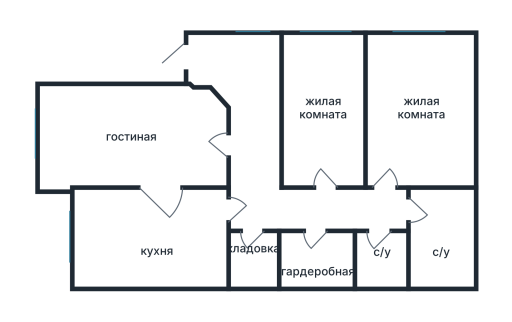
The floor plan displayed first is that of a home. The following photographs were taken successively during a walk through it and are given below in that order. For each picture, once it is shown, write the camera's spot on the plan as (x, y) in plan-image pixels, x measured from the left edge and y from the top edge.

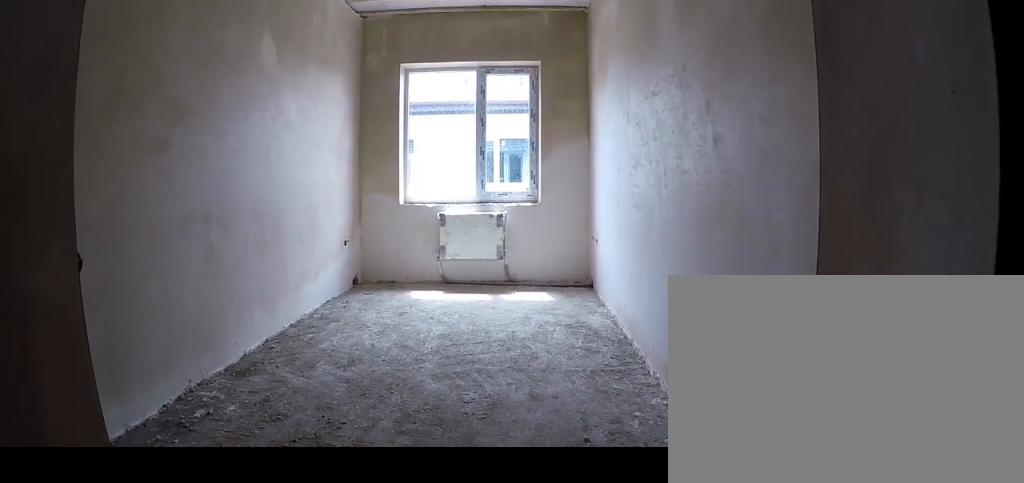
(327, 190)
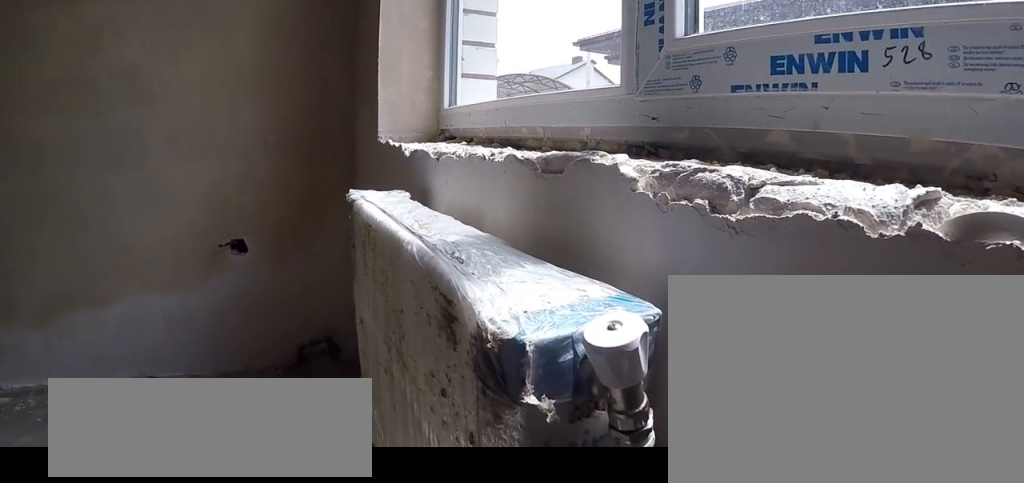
(351, 51)
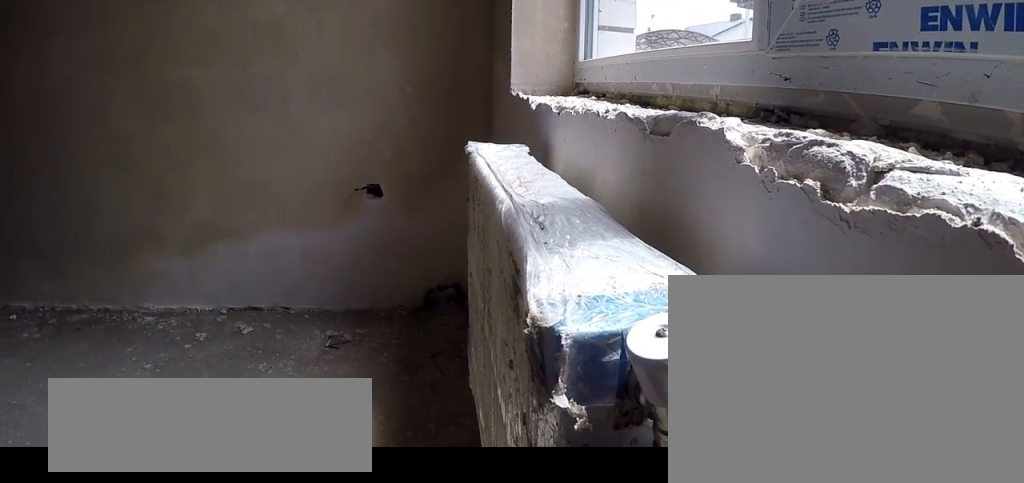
(351, 51)
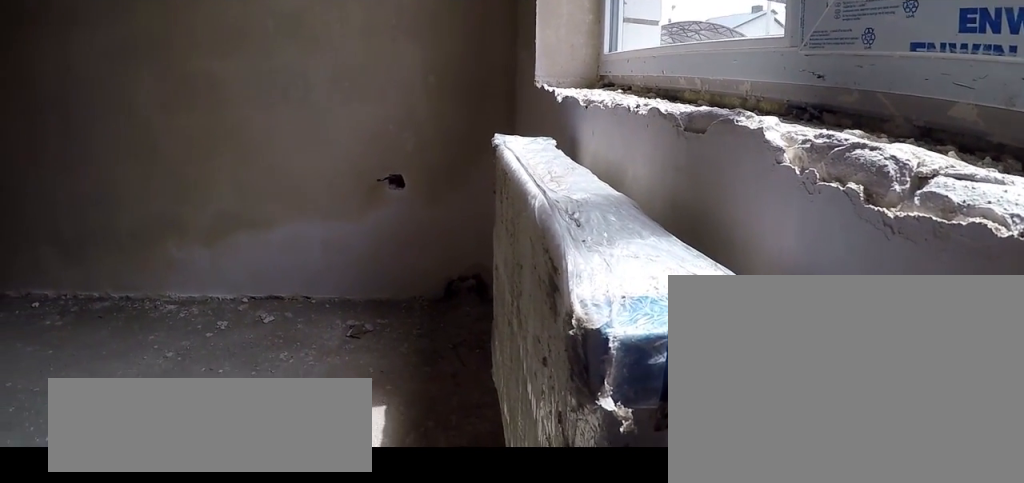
(351, 51)
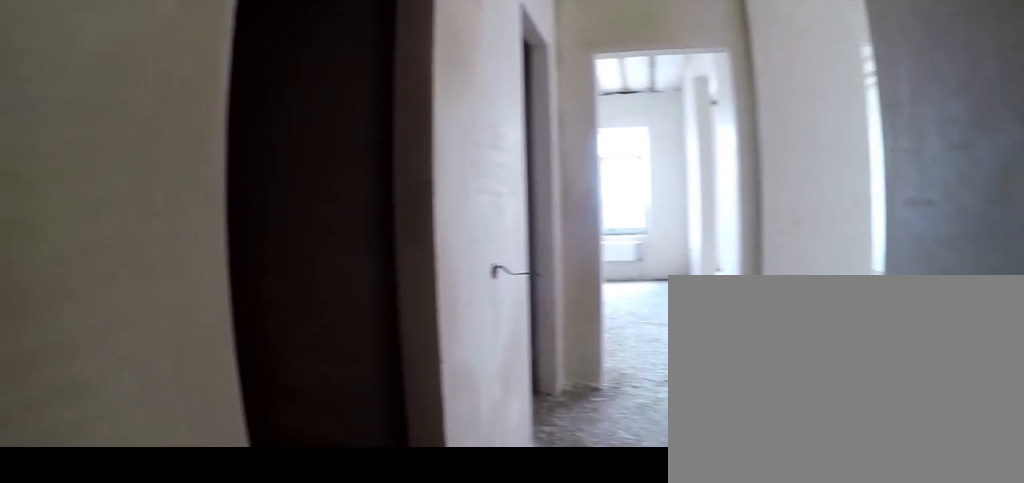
(292, 210)
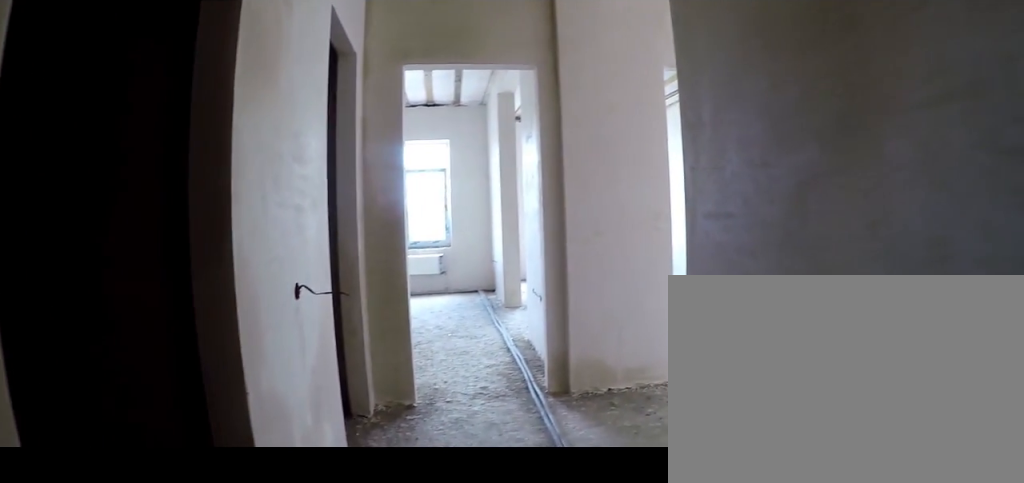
(266, 193)
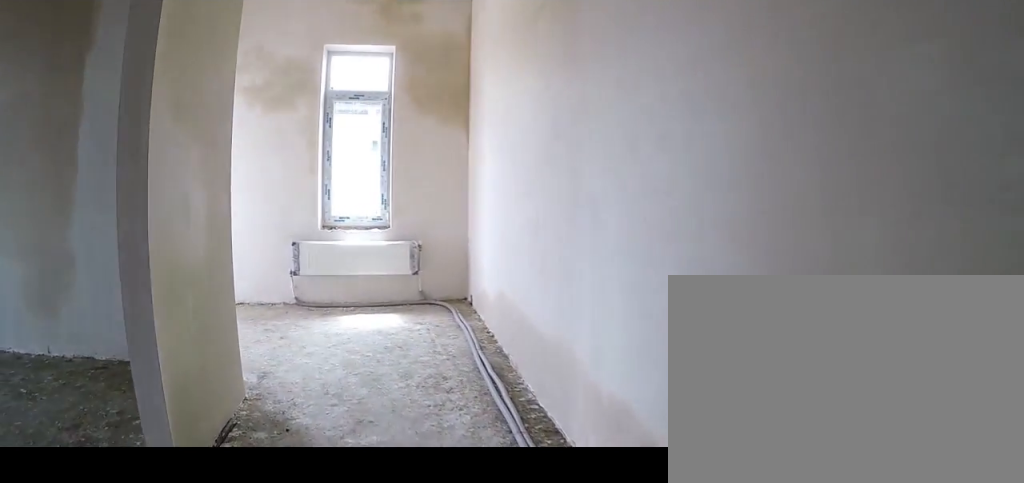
(255, 163)
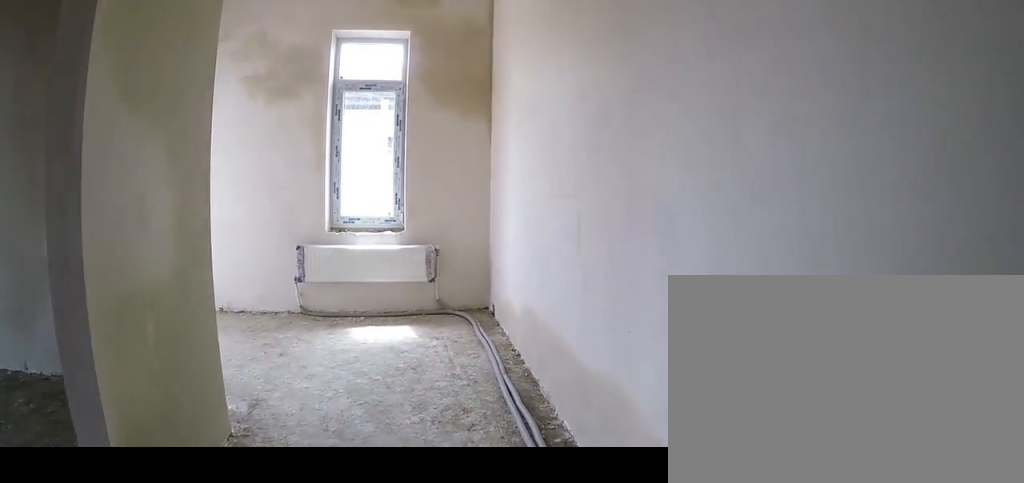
(253, 152)
